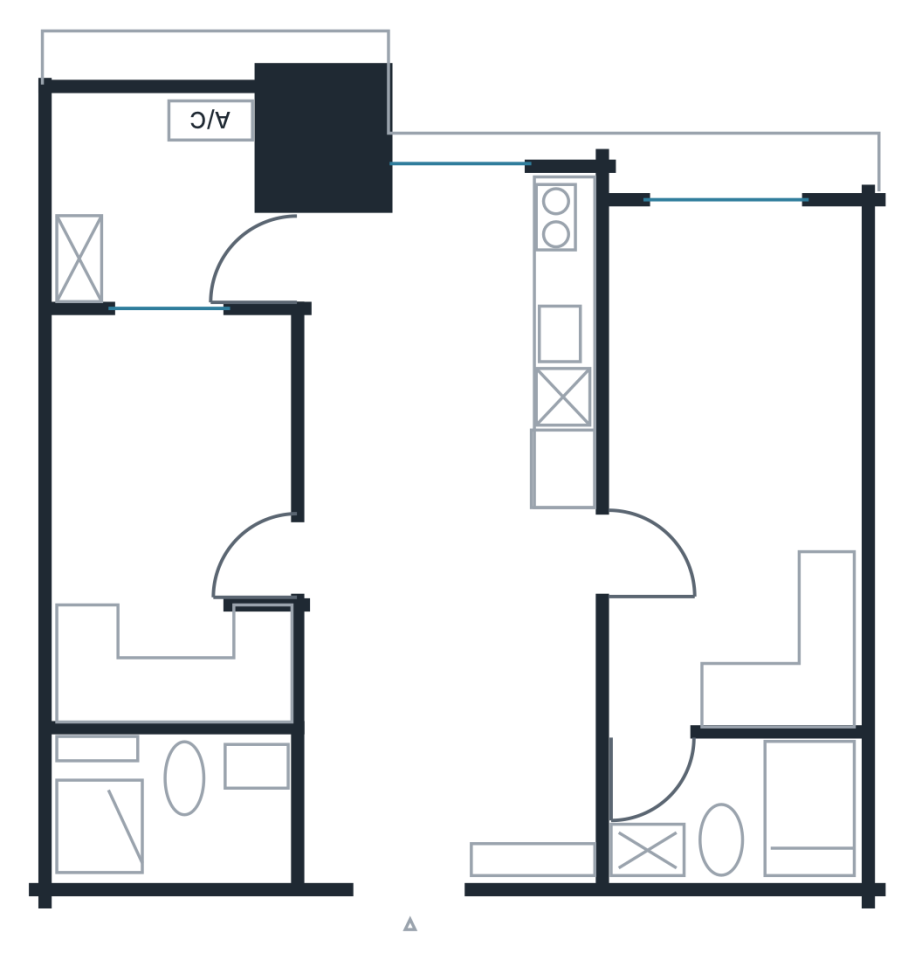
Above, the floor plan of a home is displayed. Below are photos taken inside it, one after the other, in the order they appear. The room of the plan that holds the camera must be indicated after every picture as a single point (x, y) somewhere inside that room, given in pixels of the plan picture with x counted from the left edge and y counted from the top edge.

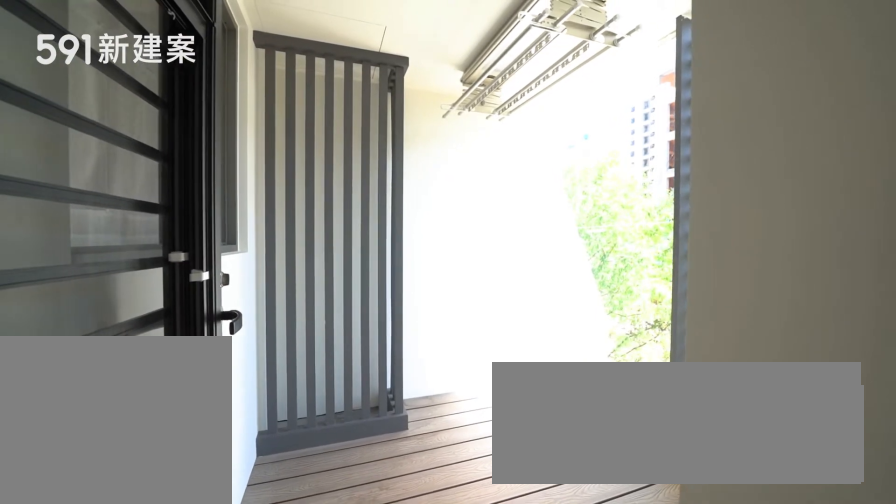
(173, 190)
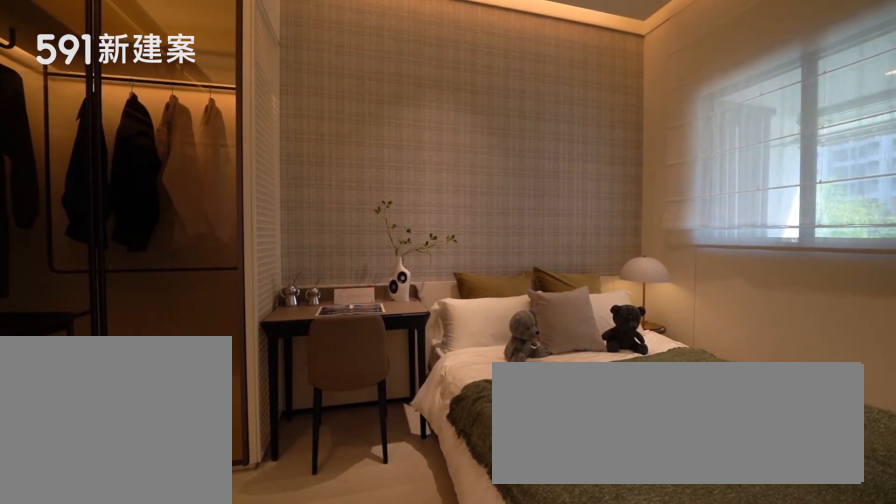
(167, 516)
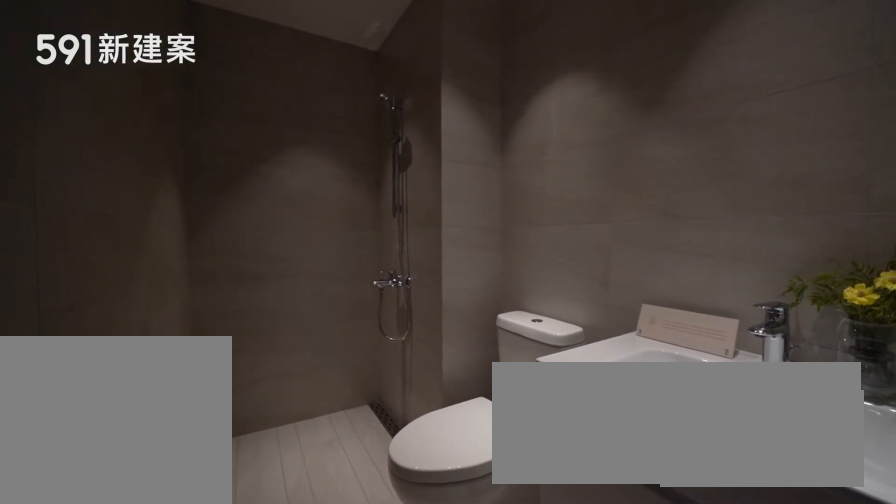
(170, 812)
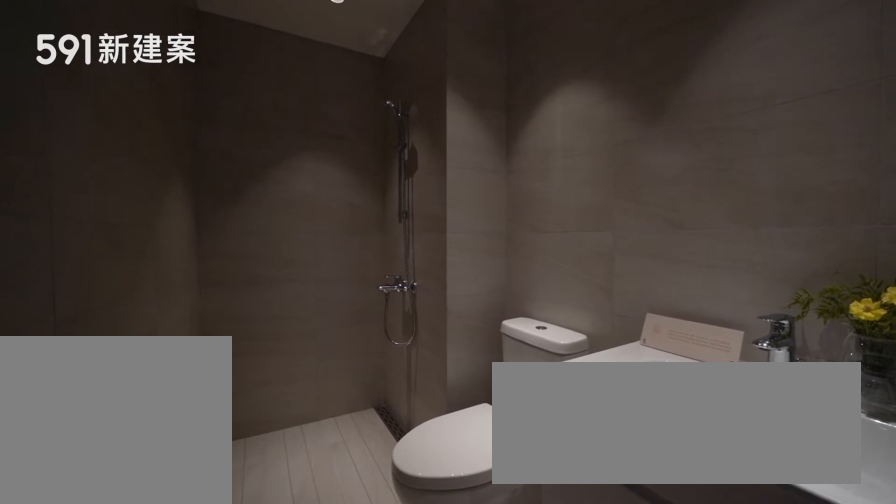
(170, 812)
